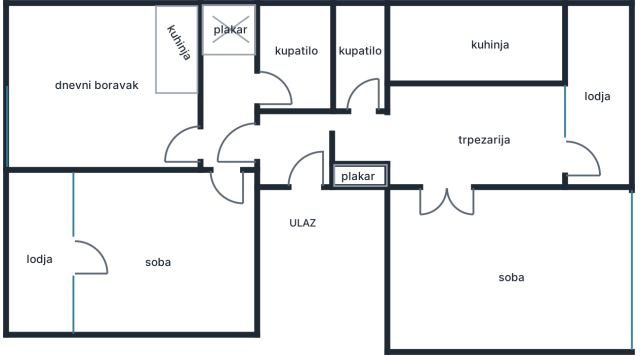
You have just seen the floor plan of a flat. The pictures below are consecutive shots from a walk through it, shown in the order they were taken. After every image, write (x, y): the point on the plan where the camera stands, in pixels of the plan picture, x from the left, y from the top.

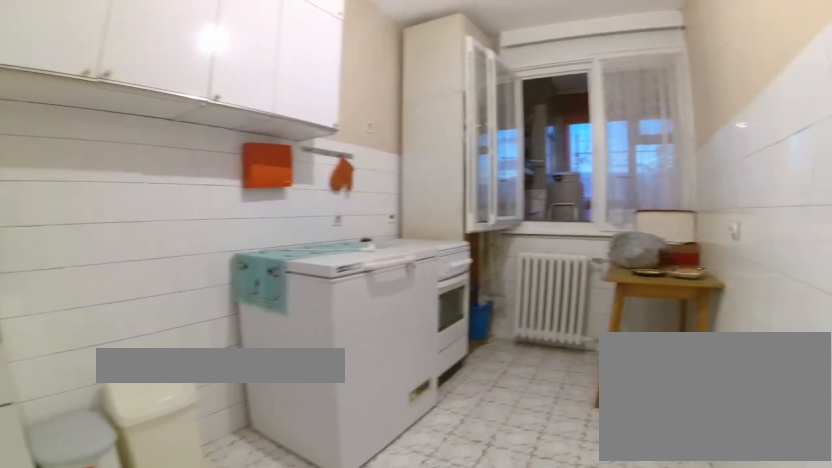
(404, 74)
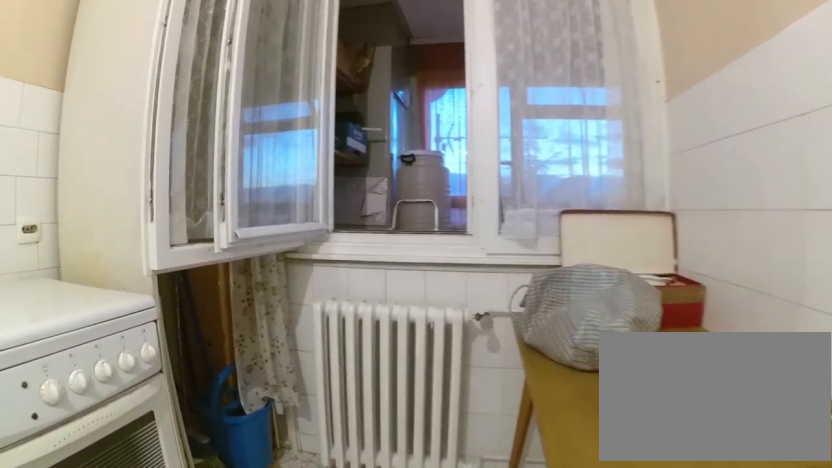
(479, 49)
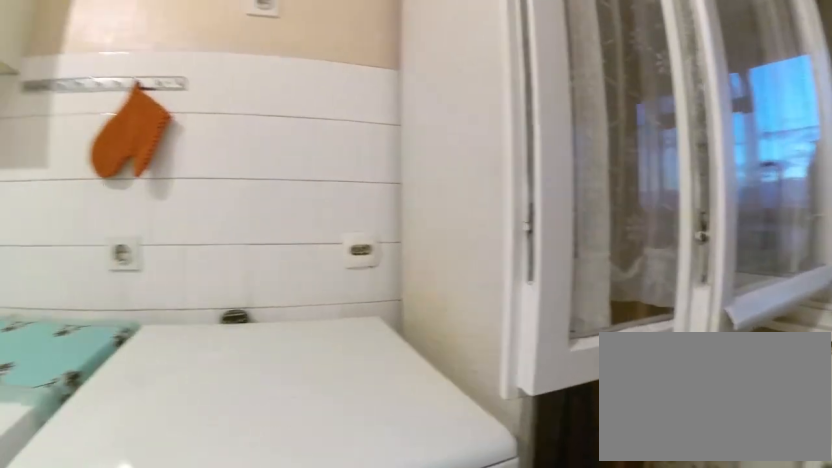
(524, 66)
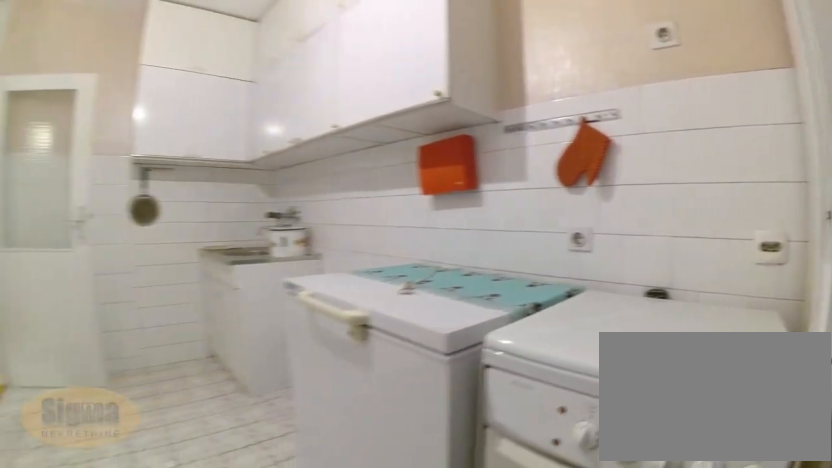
(541, 64)
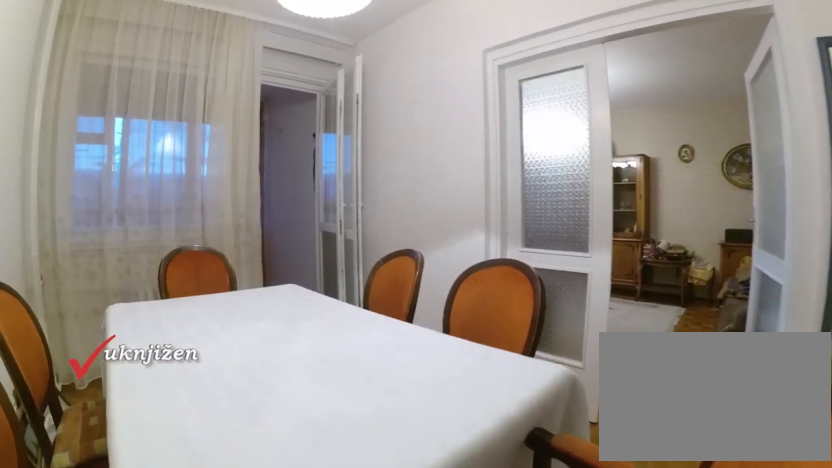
(412, 100)
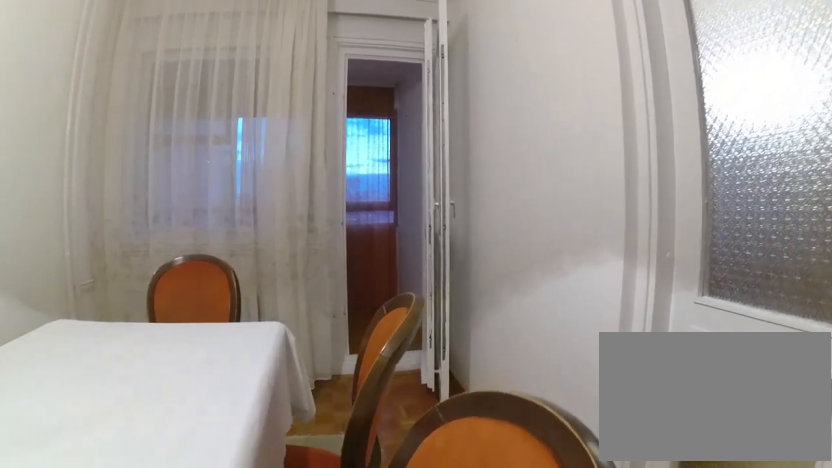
(443, 134)
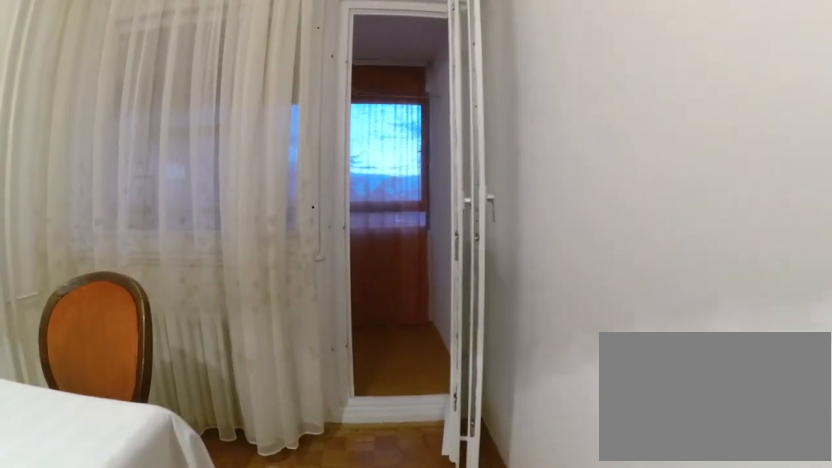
(472, 142)
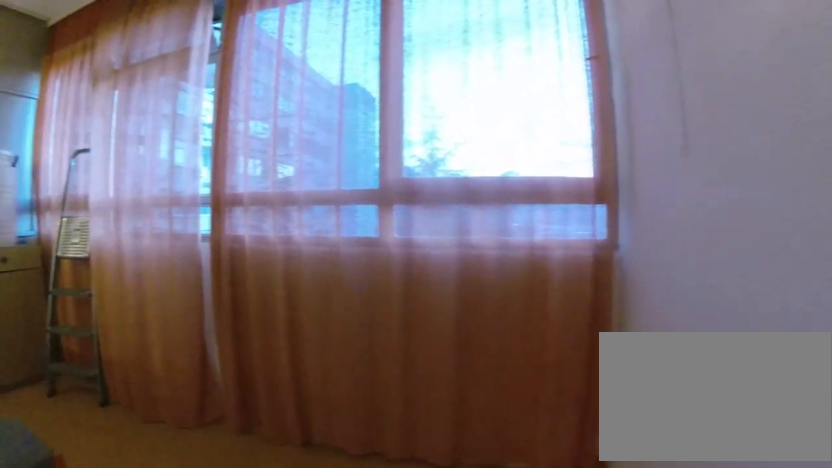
(551, 164)
